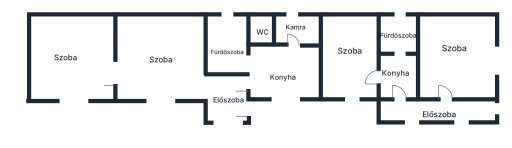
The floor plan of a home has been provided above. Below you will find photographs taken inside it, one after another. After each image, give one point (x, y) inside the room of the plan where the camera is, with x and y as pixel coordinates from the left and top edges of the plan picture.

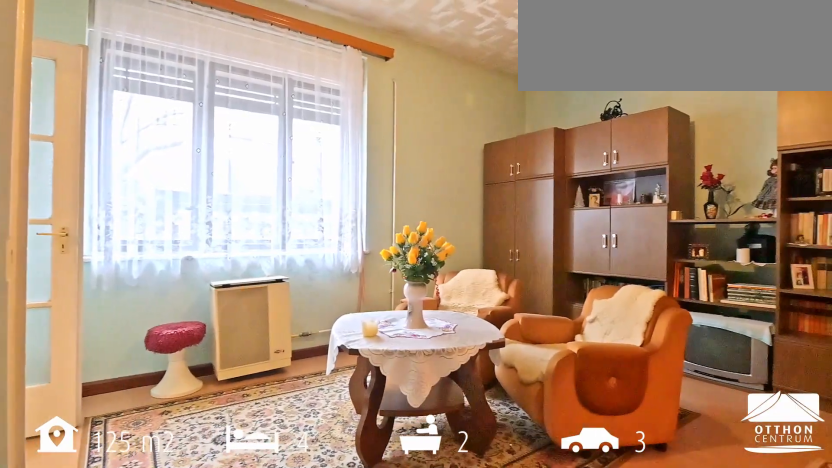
(67, 59)
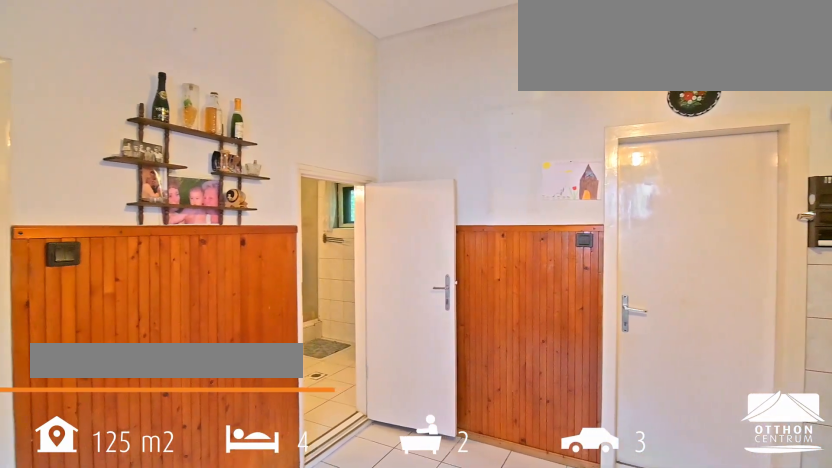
(282, 80)
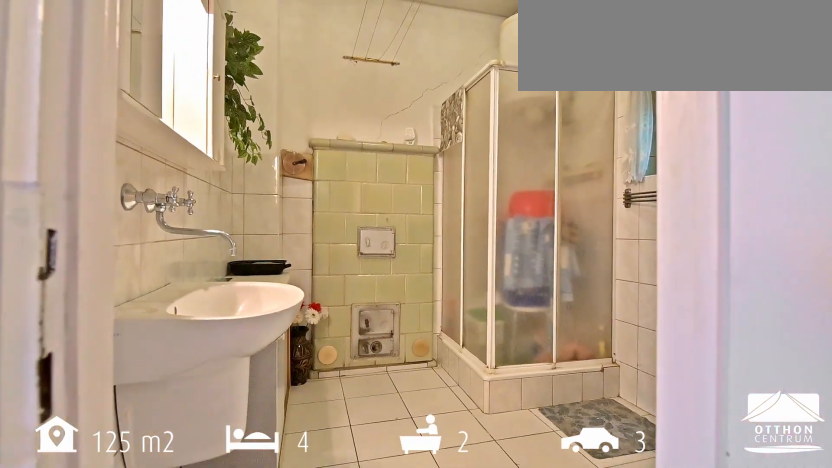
(224, 47)
